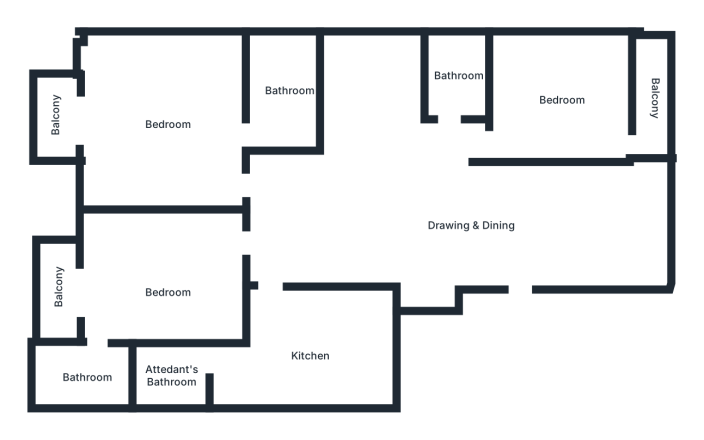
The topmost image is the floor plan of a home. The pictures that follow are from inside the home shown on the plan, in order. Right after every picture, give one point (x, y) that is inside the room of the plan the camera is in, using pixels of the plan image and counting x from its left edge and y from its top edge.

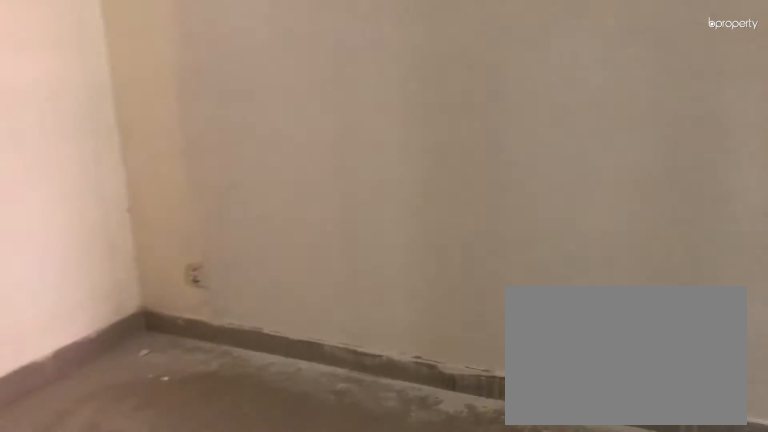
(169, 292)
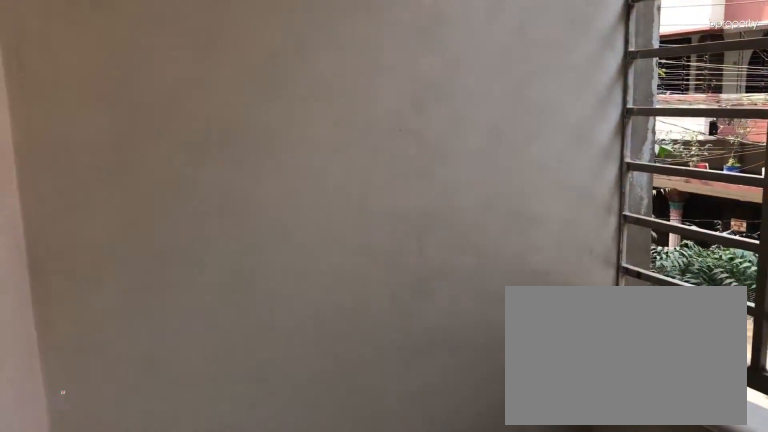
(63, 291)
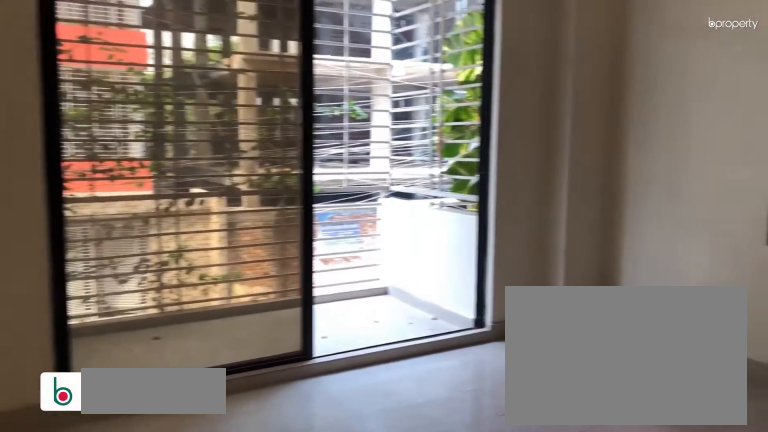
(167, 123)
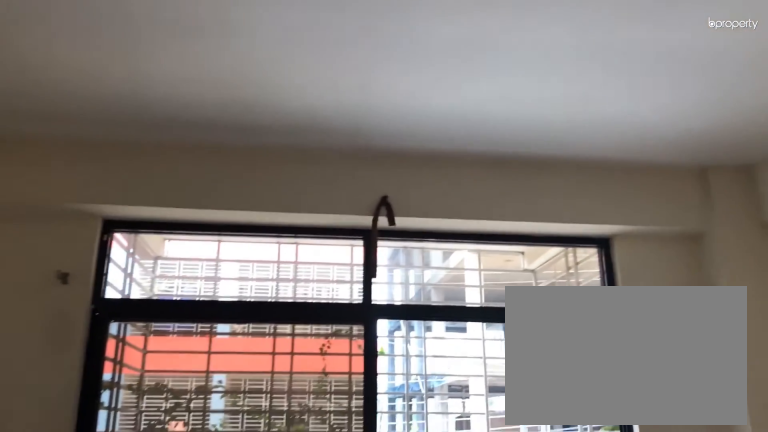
(167, 123)
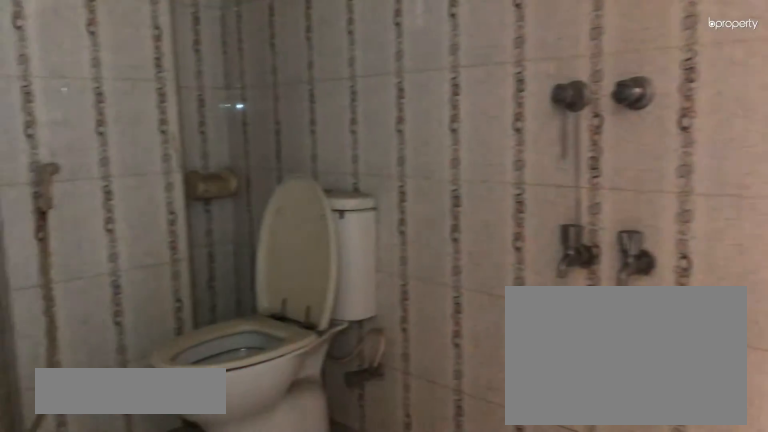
(286, 89)
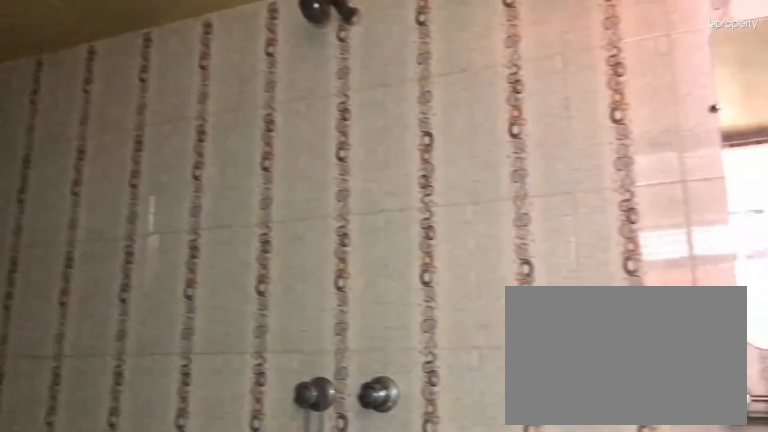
(286, 89)
